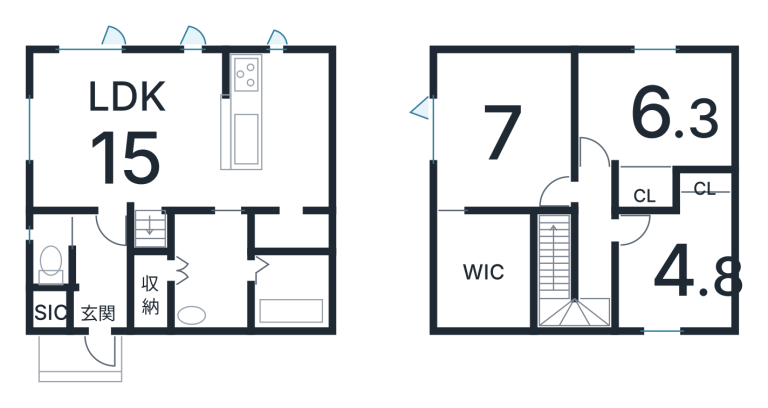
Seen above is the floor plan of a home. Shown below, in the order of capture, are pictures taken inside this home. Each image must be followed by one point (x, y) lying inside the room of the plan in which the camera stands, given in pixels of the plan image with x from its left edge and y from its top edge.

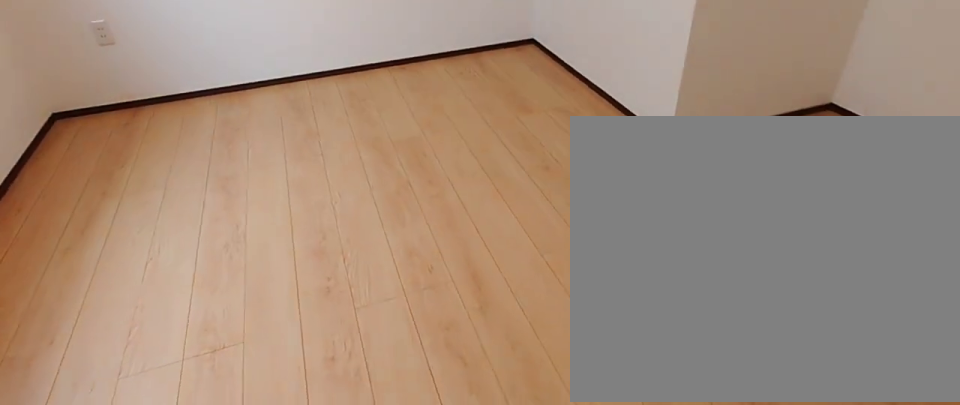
(660, 58)
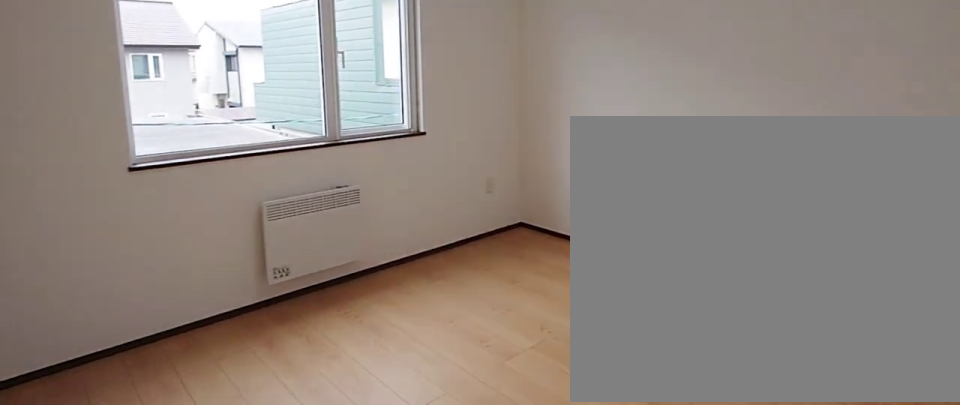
(489, 72)
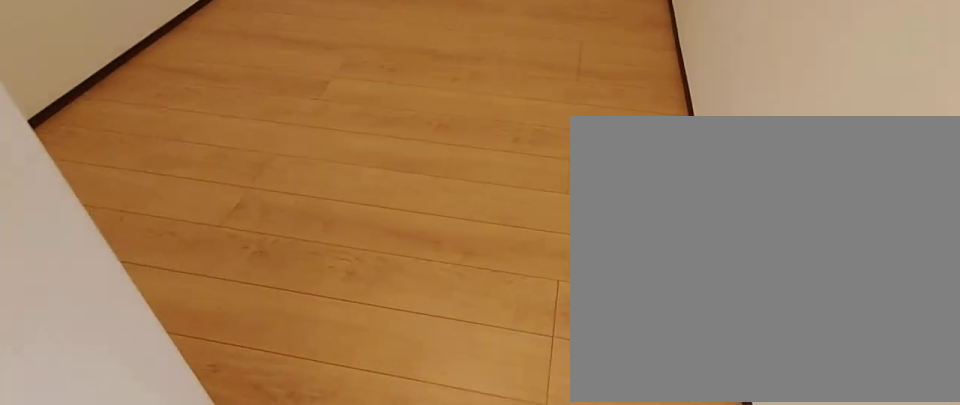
(480, 233)
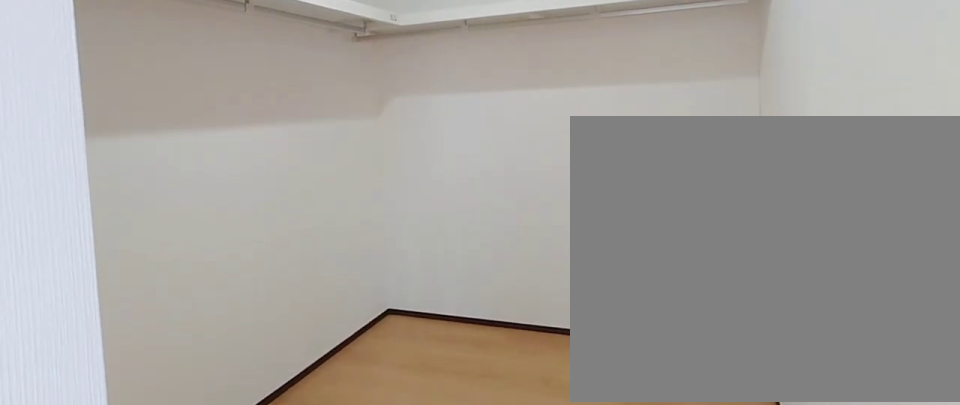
(480, 233)
